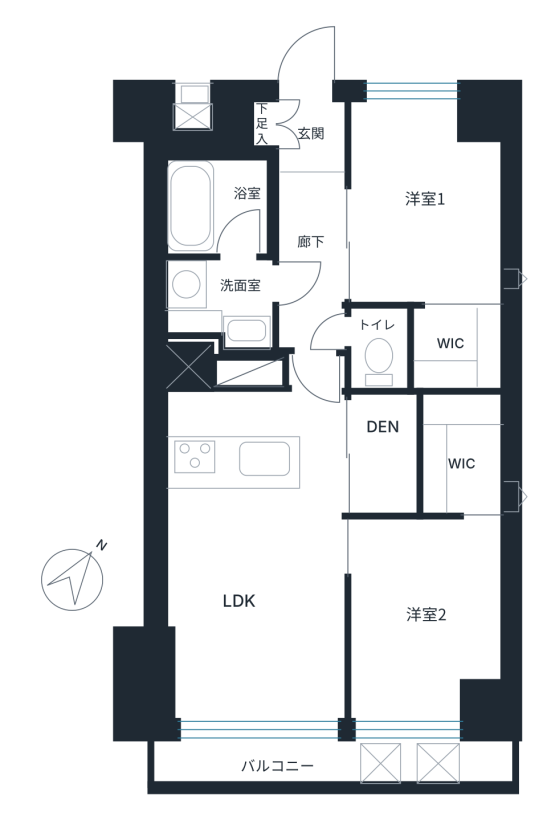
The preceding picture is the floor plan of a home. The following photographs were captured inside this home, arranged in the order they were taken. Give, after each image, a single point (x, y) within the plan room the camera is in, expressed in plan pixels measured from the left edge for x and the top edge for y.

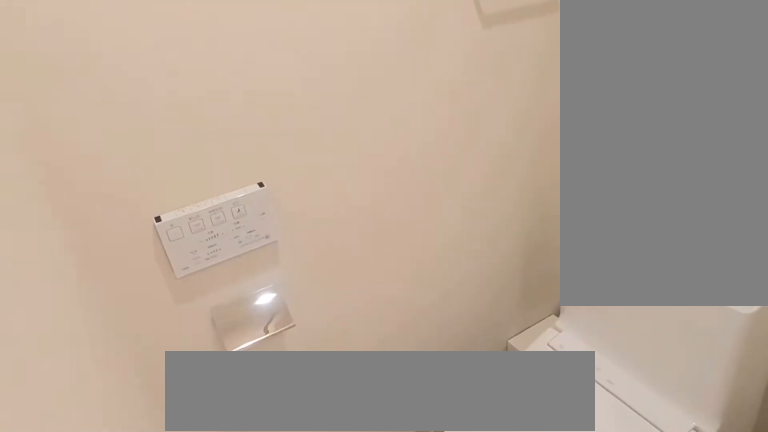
(384, 349)
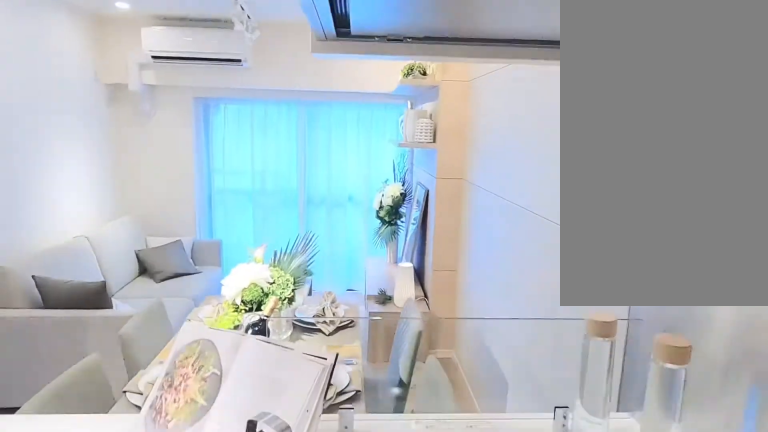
(235, 422)
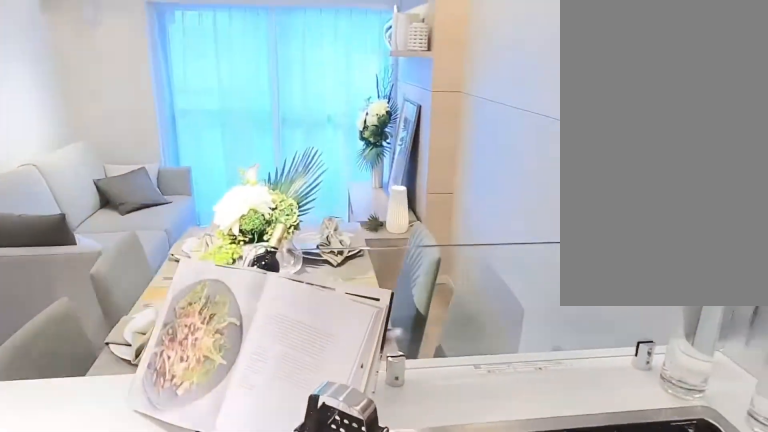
(235, 423)
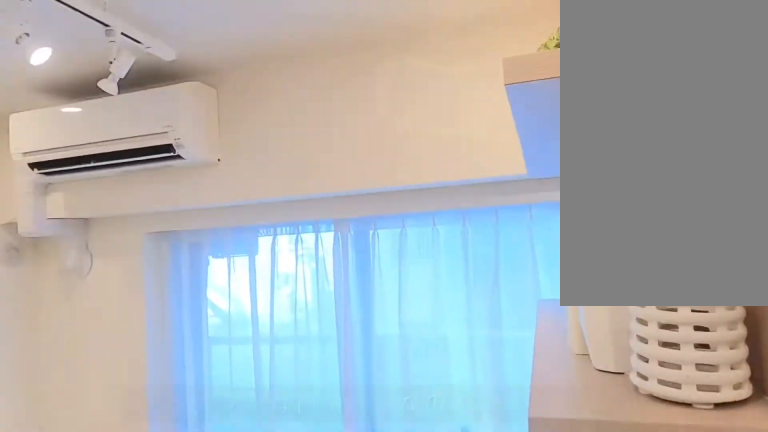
(246, 615)
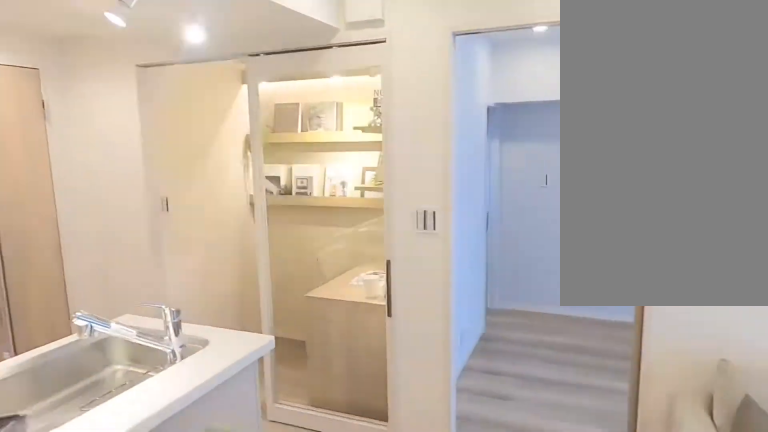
(246, 615)
